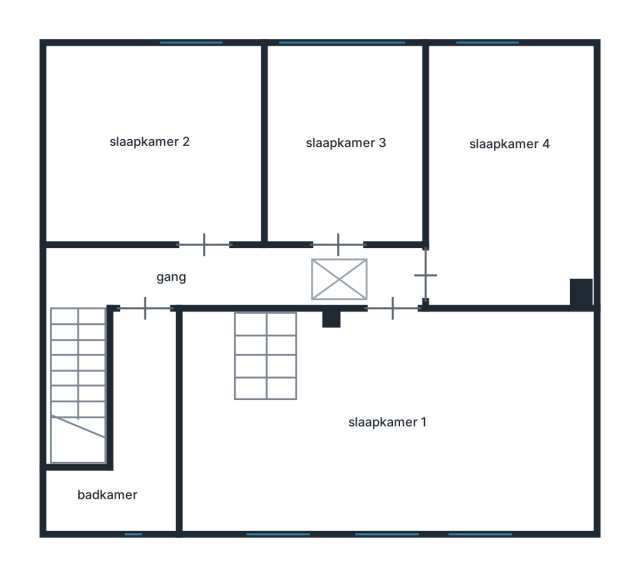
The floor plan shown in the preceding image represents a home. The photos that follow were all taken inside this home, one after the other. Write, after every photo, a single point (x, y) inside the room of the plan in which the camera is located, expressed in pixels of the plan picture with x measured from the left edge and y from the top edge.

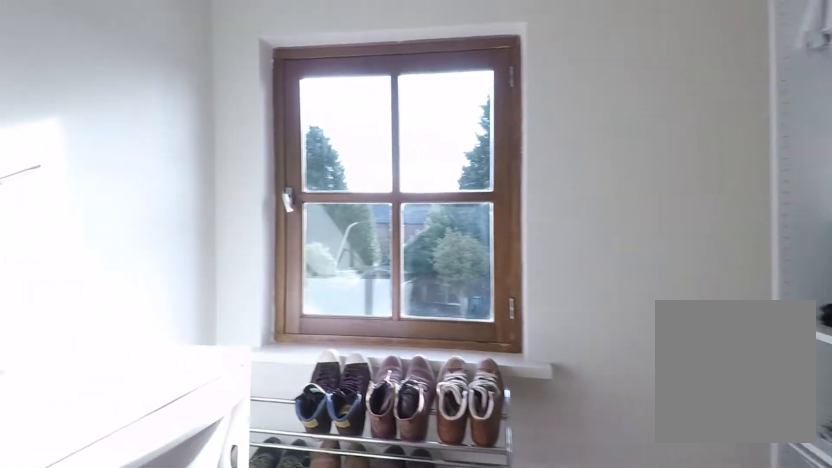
(514, 123)
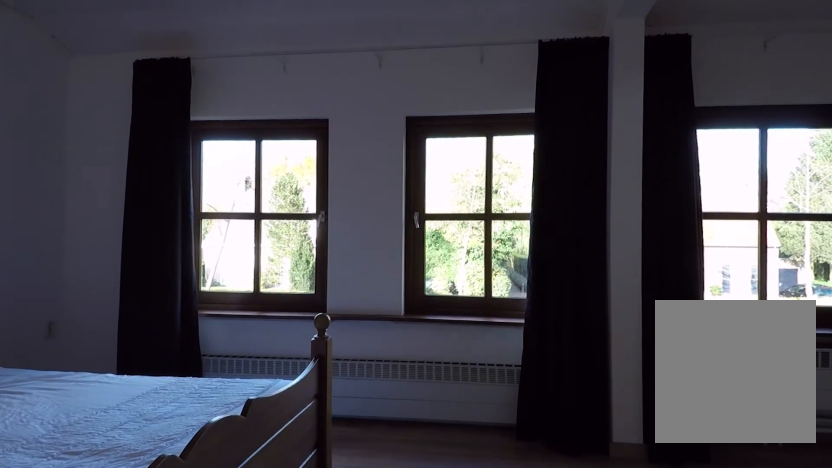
(220, 433)
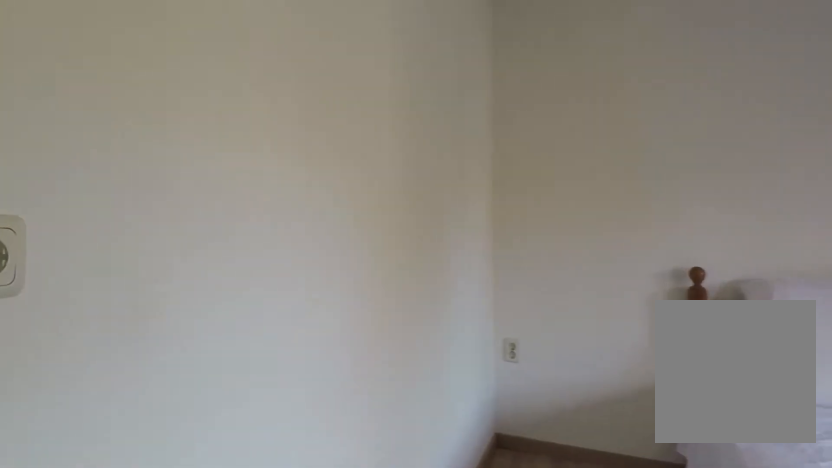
(220, 433)
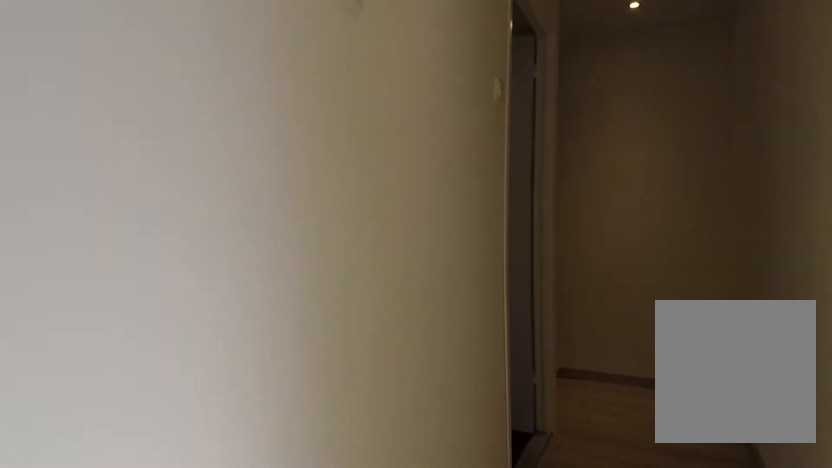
(163, 271)
